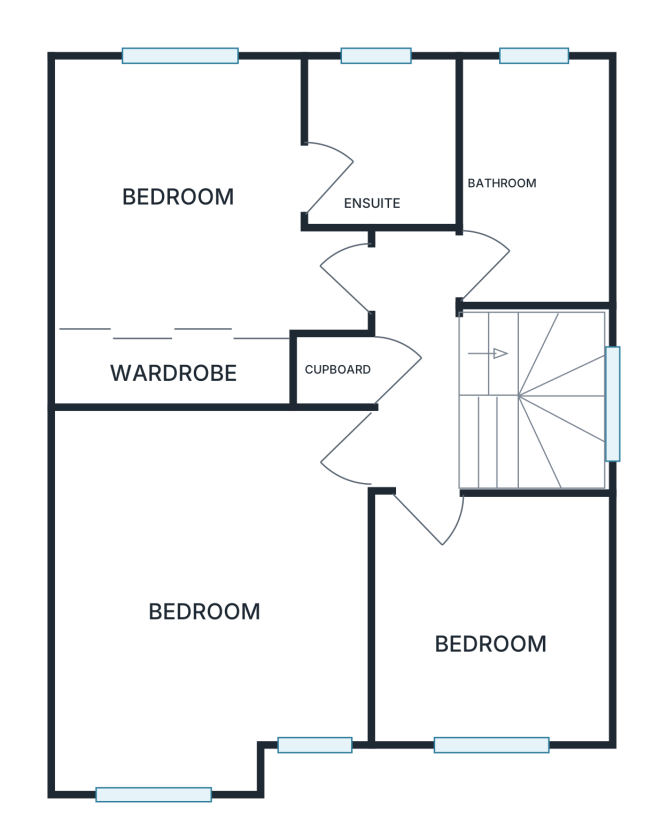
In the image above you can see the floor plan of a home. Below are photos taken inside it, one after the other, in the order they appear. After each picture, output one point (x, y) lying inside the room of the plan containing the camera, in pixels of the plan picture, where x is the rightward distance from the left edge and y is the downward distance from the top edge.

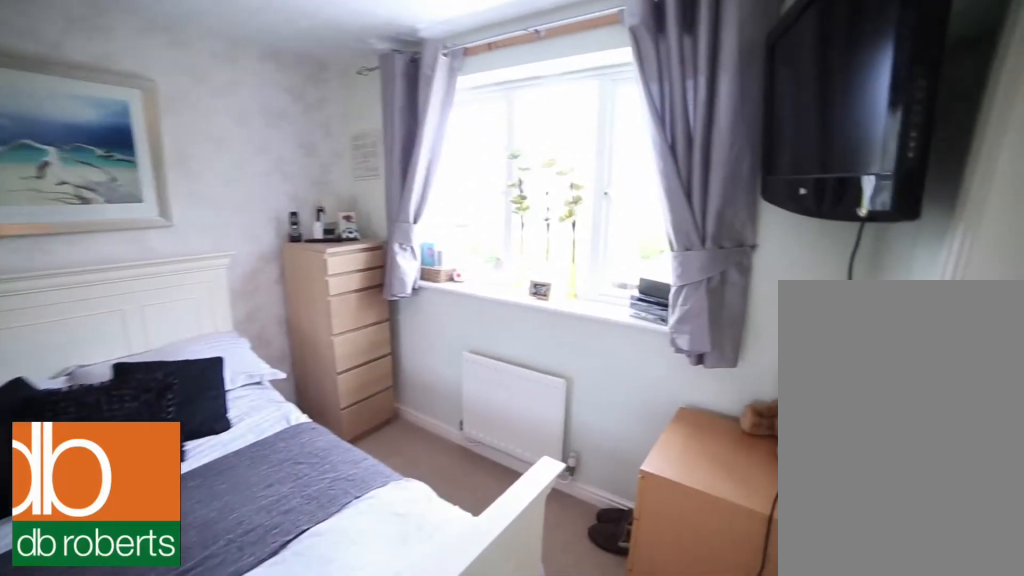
(237, 230)
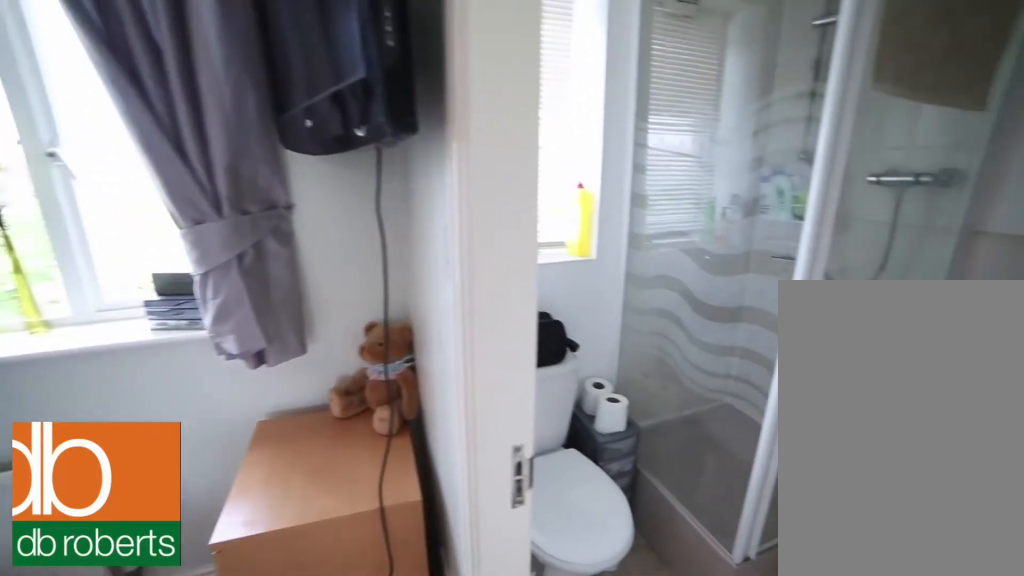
(237, 230)
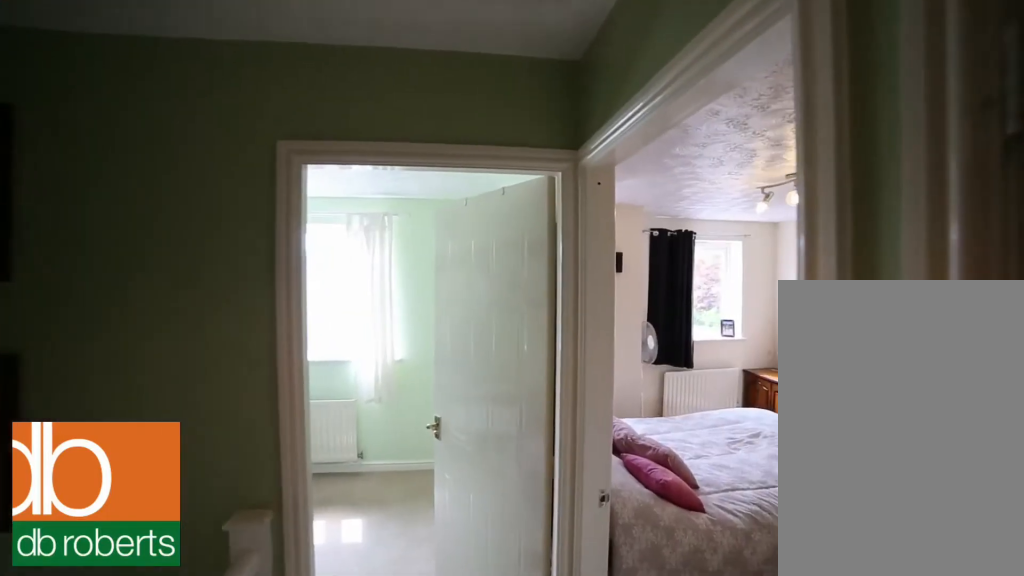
(414, 365)
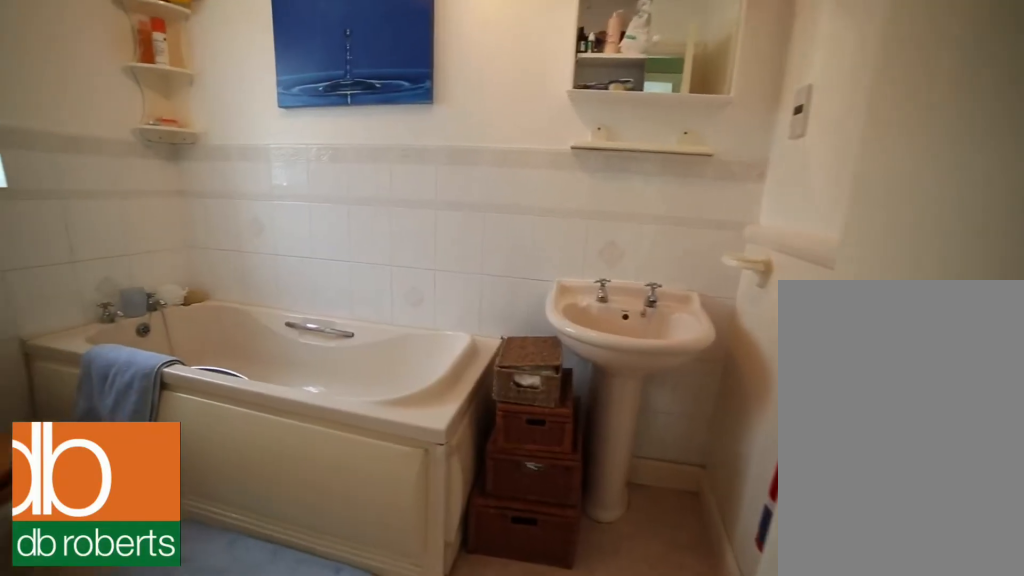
(538, 178)
